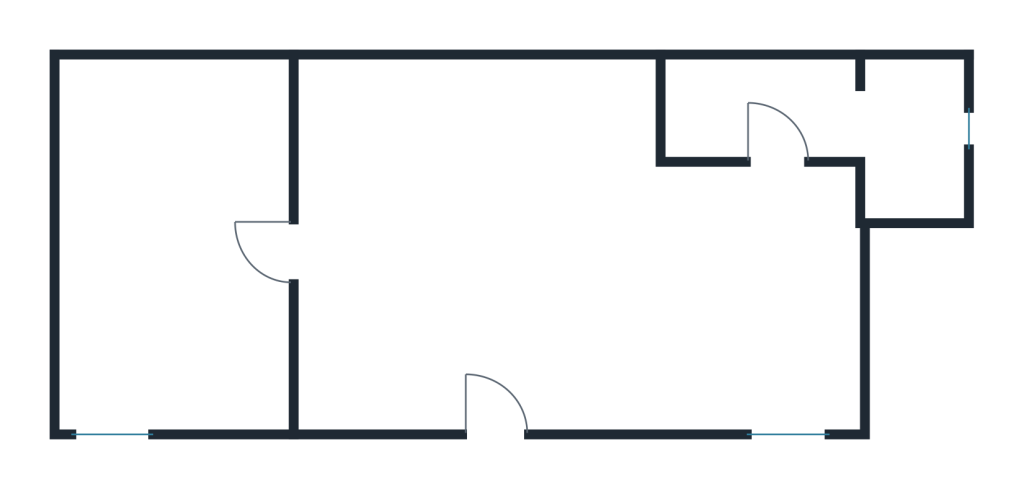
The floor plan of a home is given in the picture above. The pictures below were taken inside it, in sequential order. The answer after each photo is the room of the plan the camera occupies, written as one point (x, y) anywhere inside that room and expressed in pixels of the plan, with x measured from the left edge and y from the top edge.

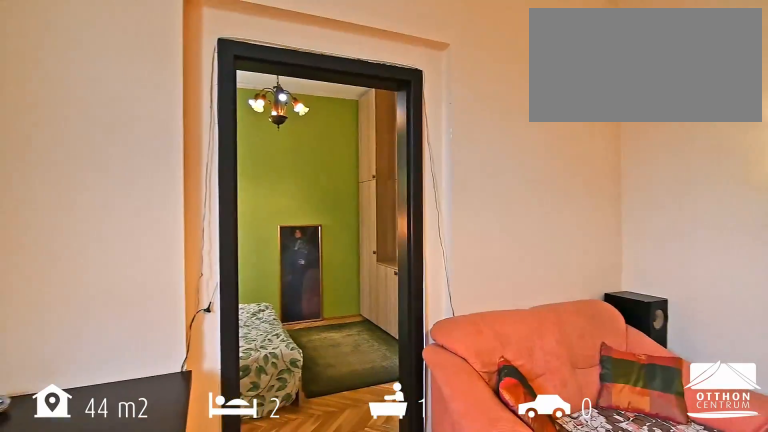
(540, 271)
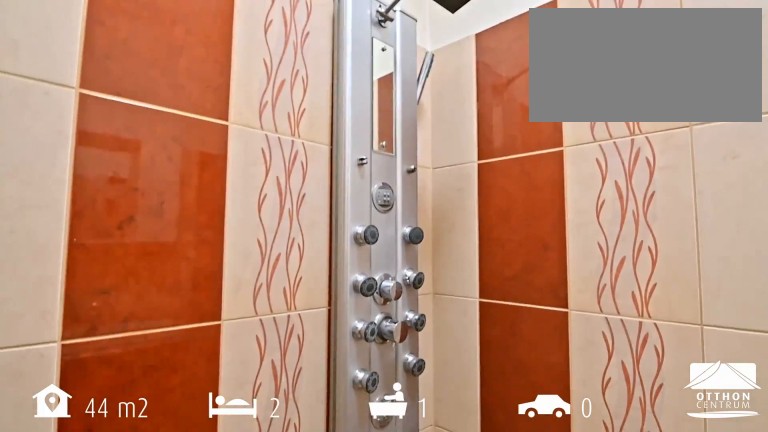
(763, 111)
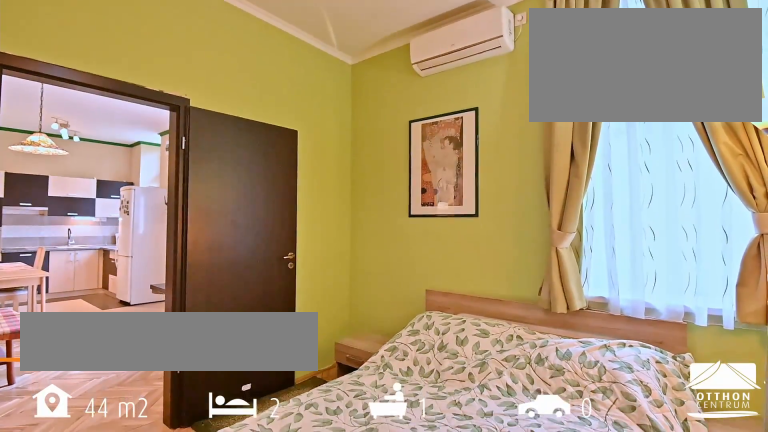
(176, 252)
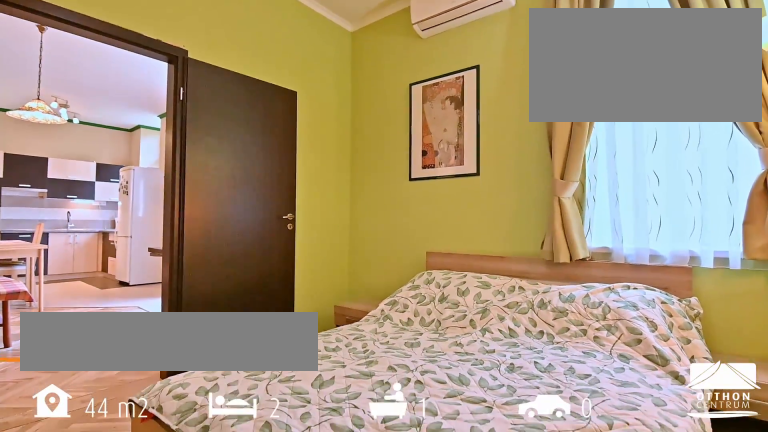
(176, 252)
